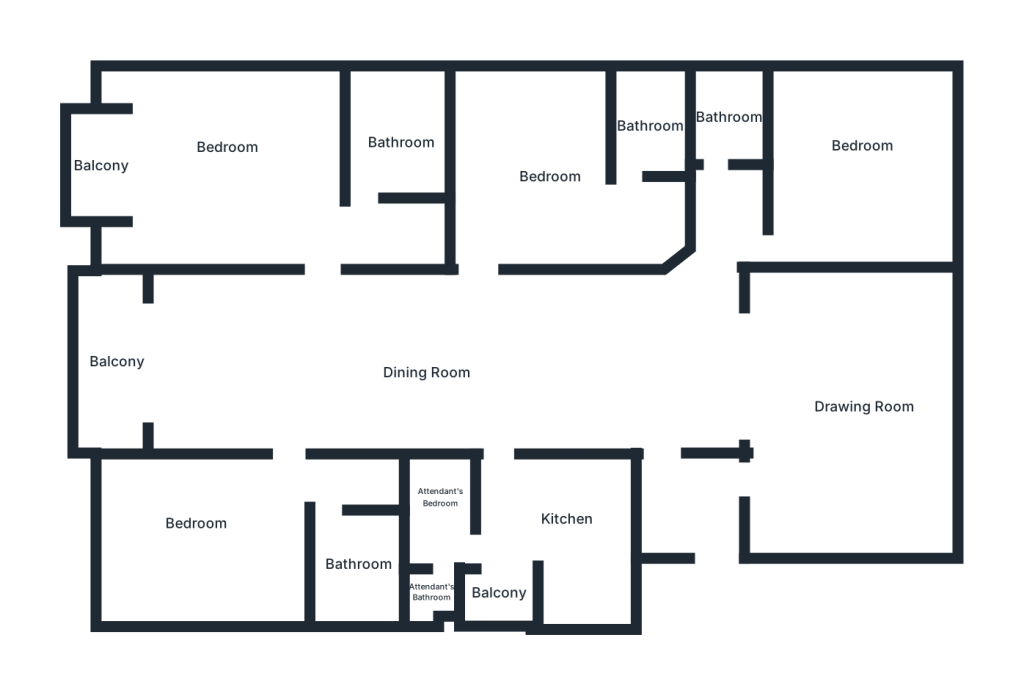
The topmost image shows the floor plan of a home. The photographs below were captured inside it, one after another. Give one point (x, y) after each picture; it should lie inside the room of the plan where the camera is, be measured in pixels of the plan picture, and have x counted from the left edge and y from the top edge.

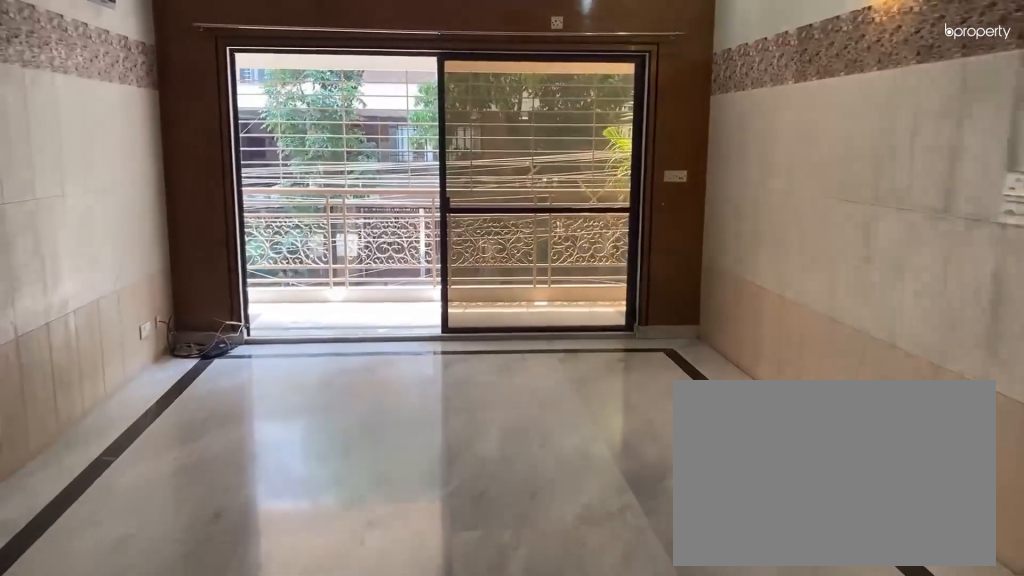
(285, 354)
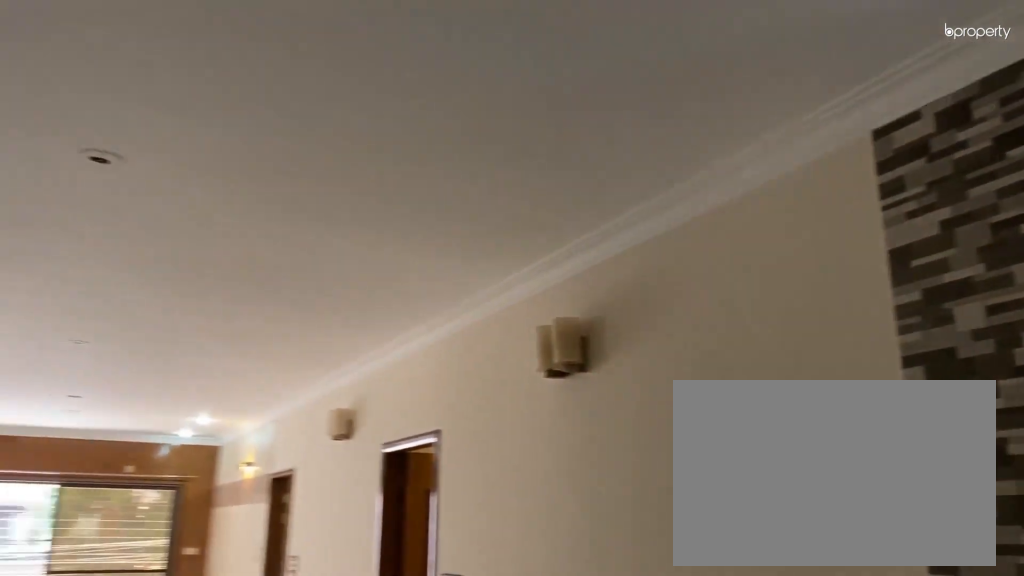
(542, 354)
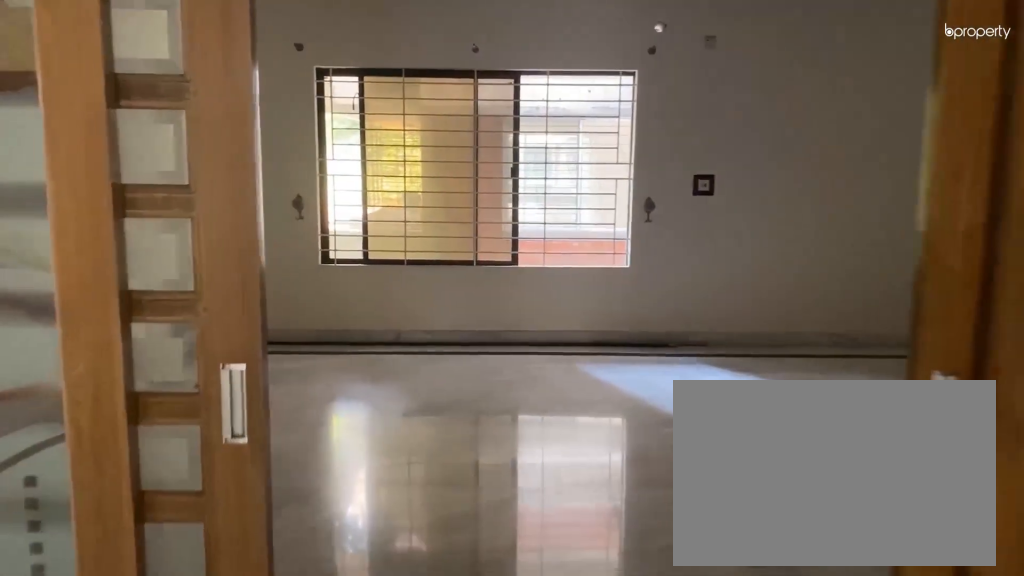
(847, 369)
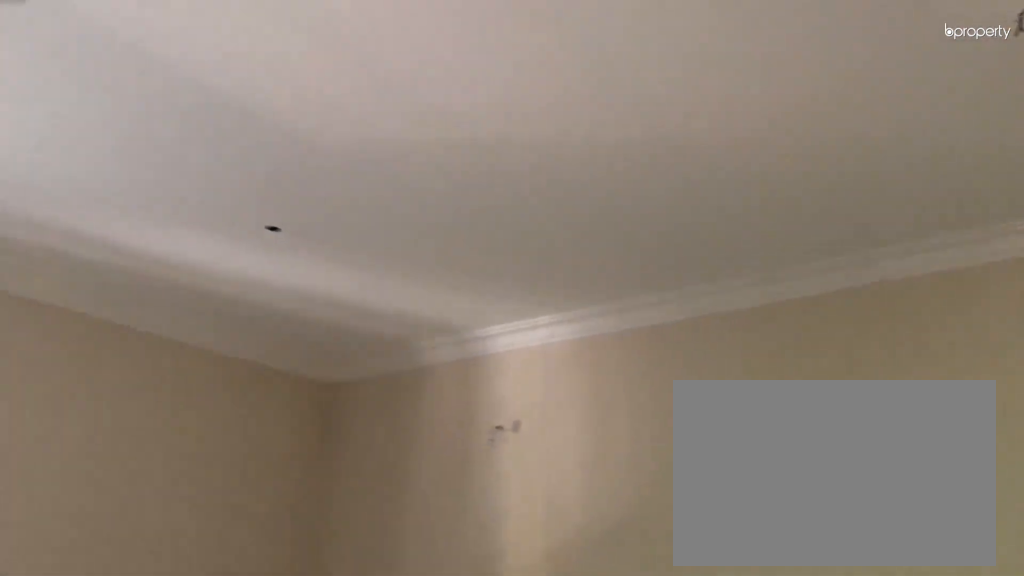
(847, 369)
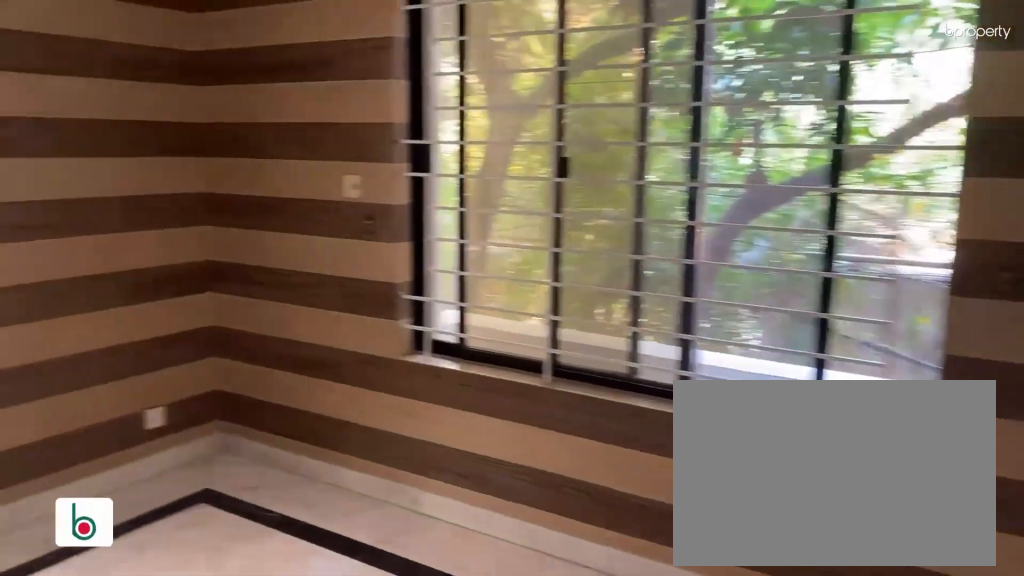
(860, 152)
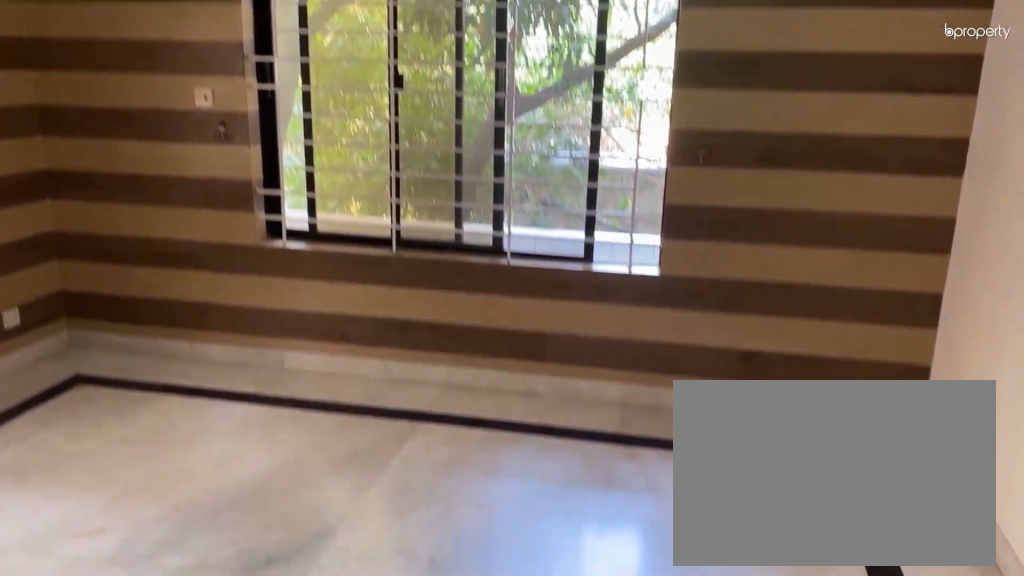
(860, 152)
